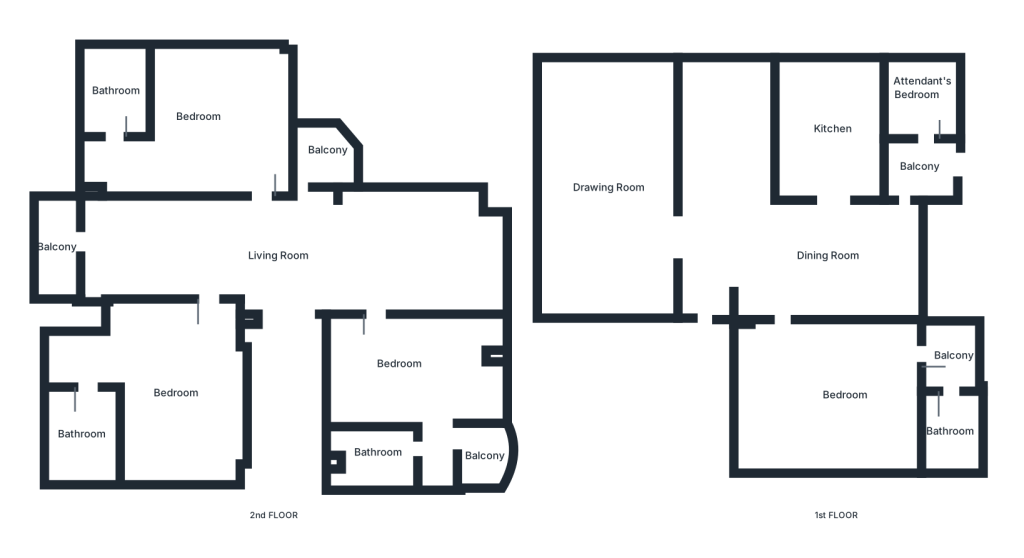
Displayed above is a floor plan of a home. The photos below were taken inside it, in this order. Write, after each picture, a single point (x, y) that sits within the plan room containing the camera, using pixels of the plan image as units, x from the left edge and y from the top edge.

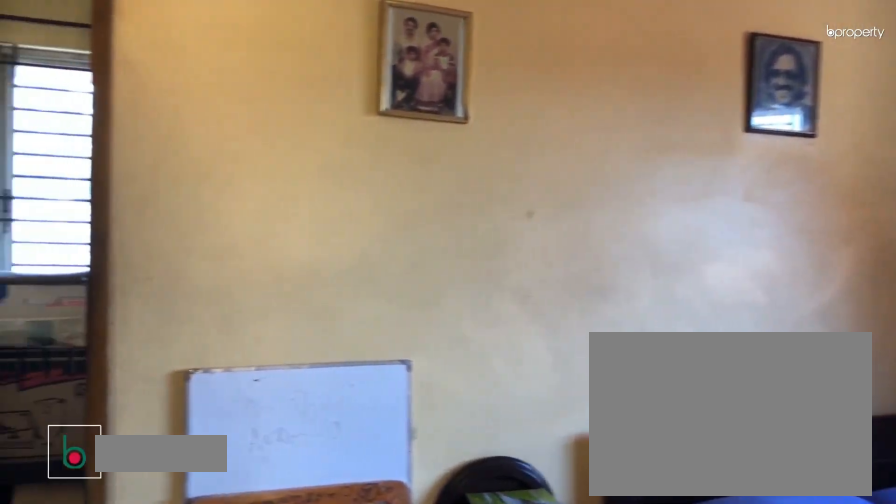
(829, 395)
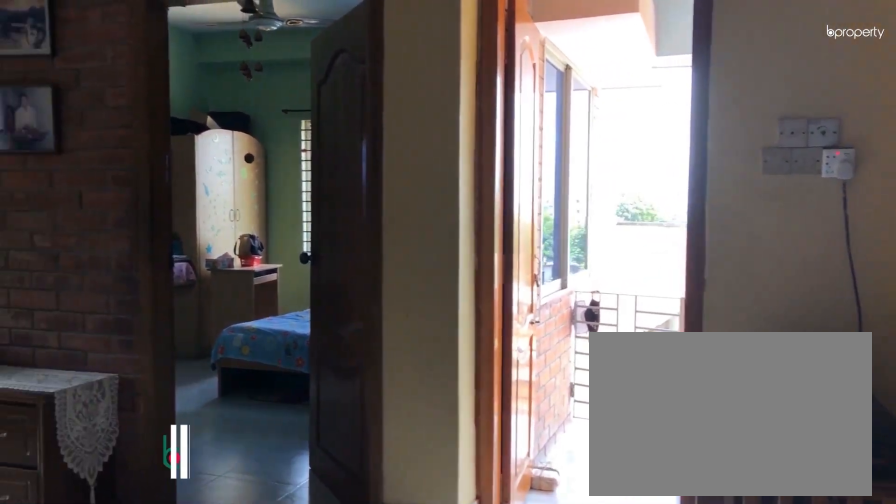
(285, 298)
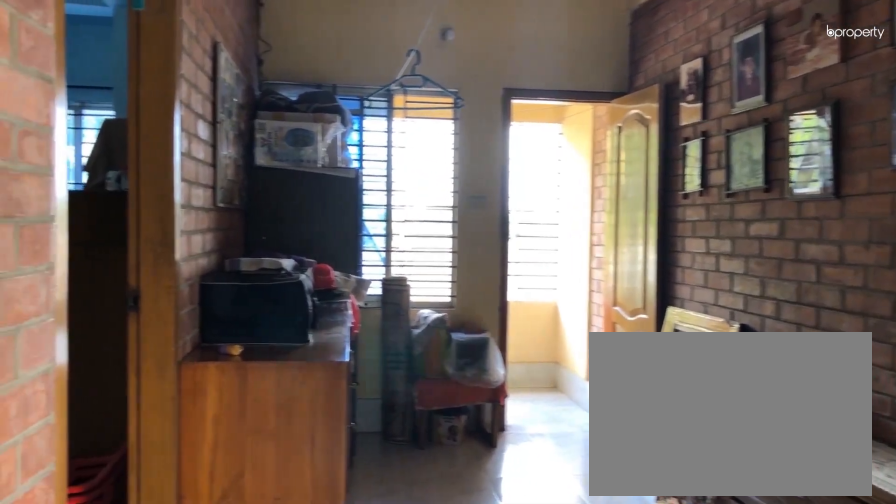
(285, 260)
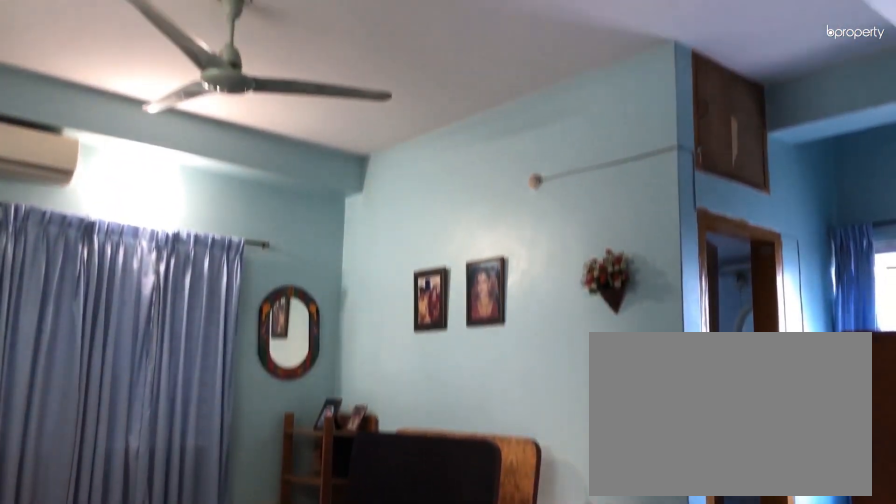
(182, 398)
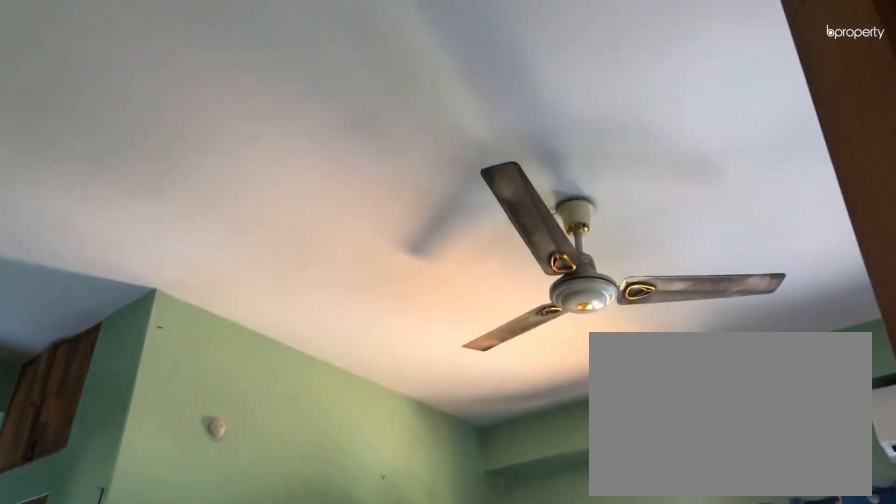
(196, 119)
